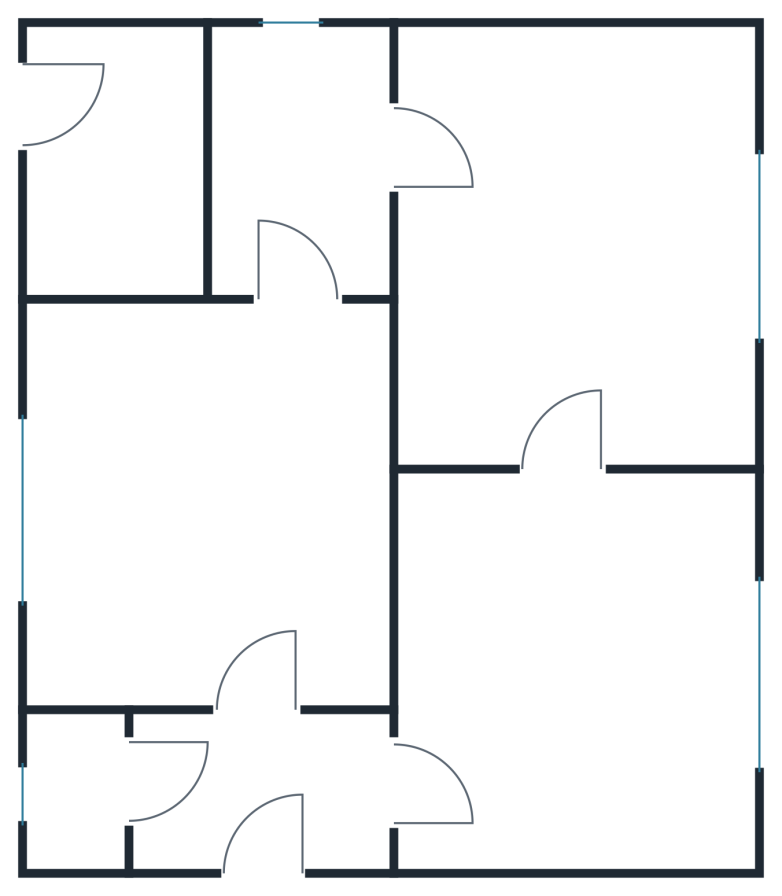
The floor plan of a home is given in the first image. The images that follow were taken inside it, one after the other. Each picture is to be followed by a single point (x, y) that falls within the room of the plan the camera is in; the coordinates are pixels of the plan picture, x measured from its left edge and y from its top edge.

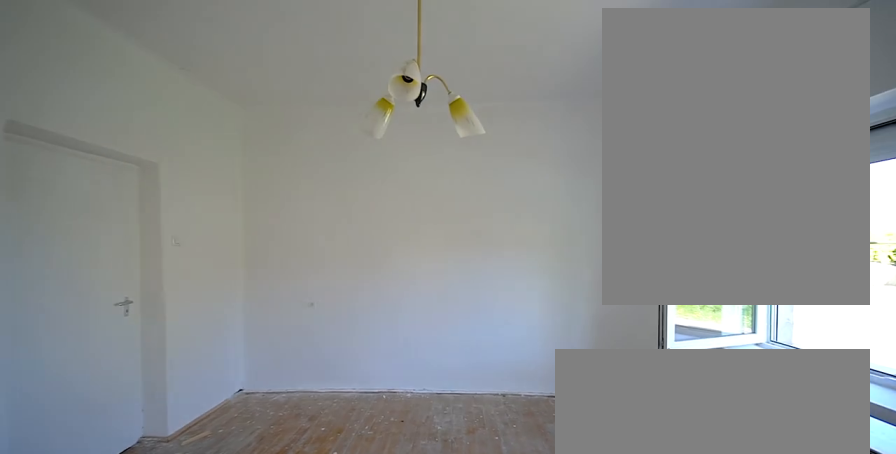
(590, 264)
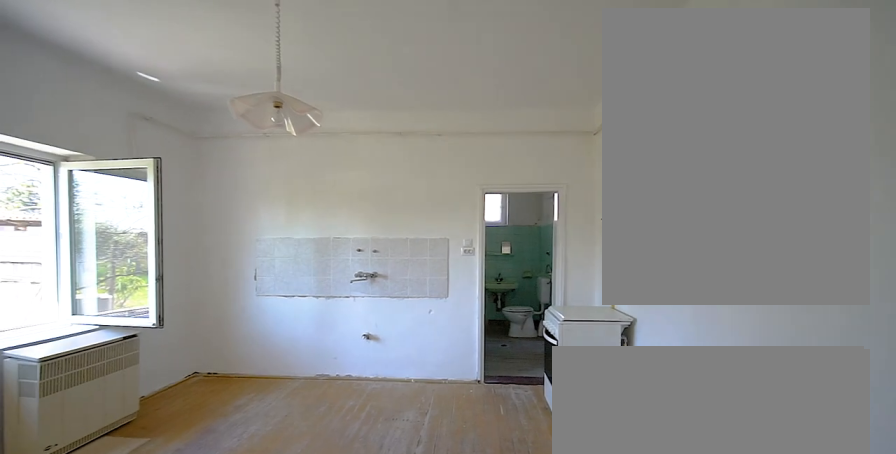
(209, 519)
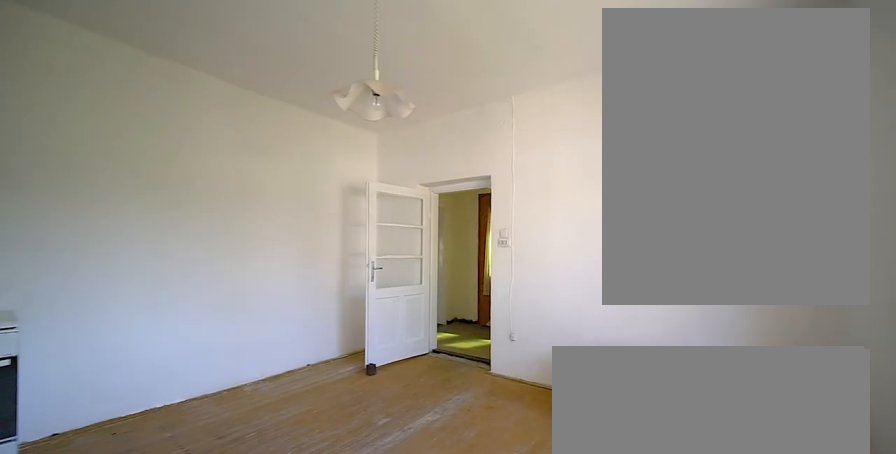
(209, 519)
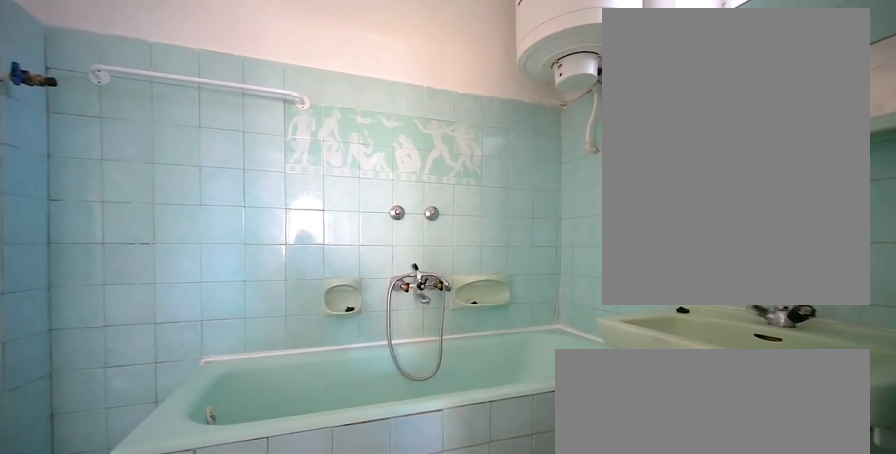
(292, 170)
